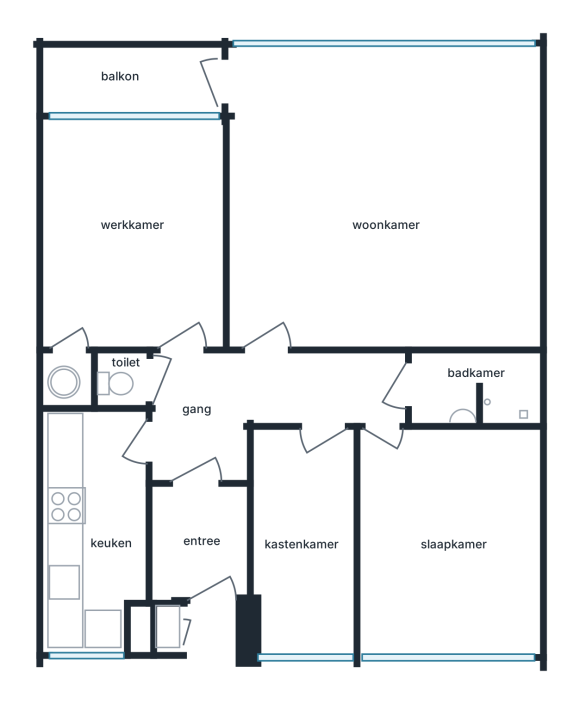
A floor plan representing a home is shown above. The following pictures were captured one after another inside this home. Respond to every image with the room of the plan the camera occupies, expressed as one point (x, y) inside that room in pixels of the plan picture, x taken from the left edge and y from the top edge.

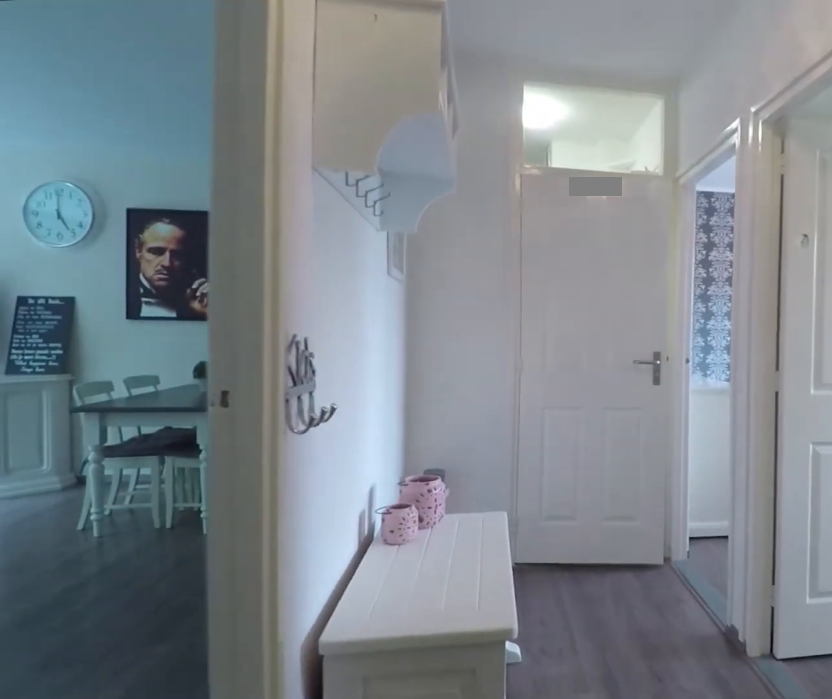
(261, 402)
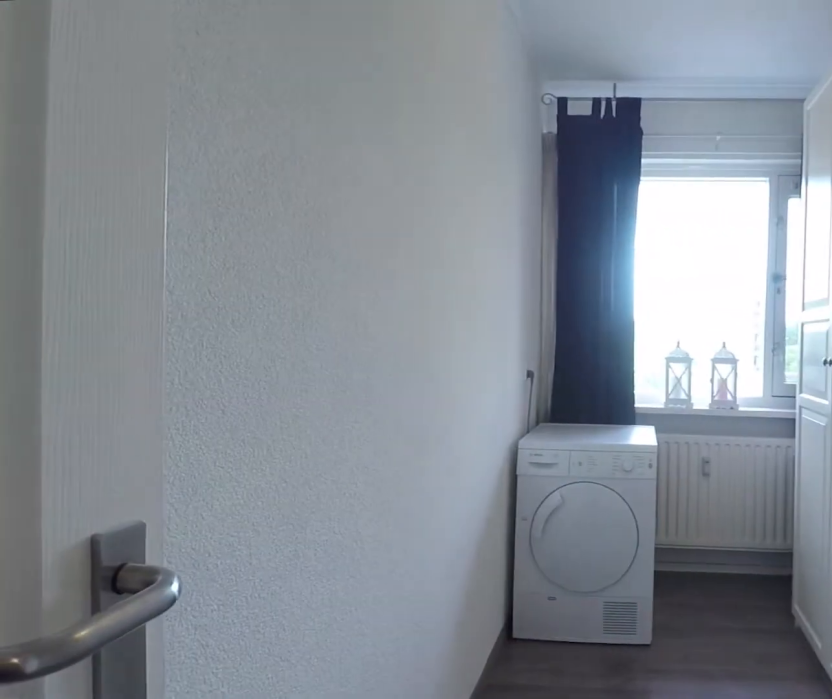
(304, 540)
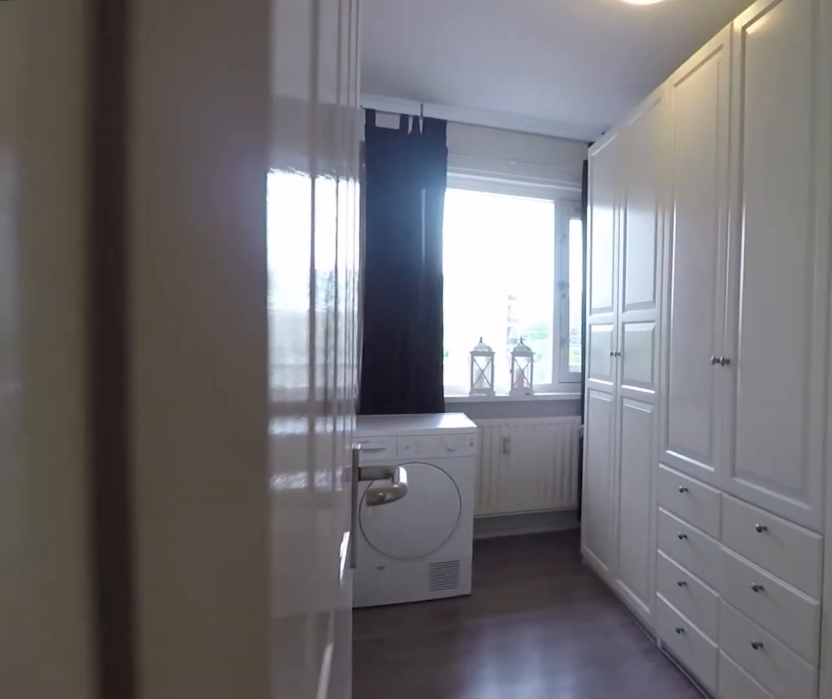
(304, 540)
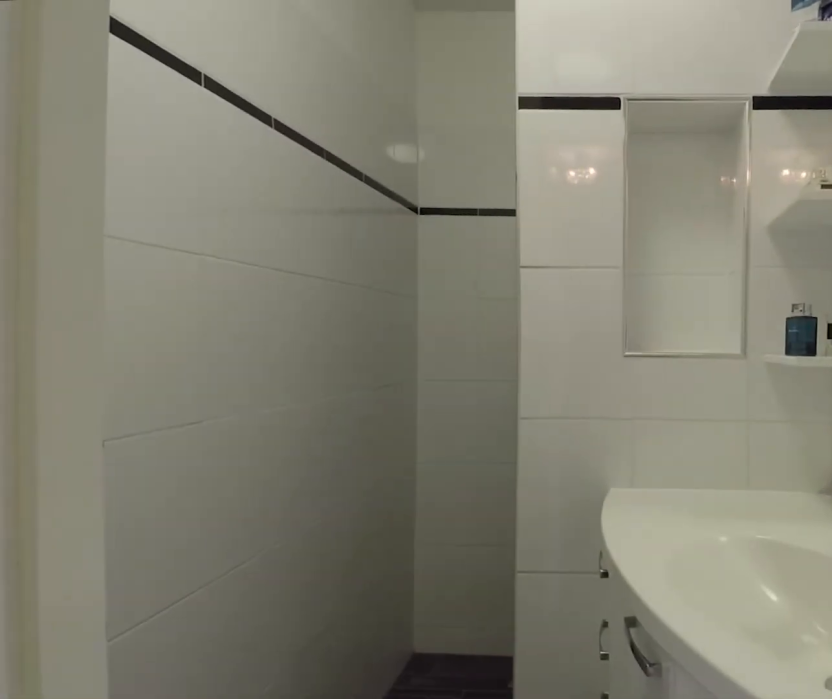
(473, 388)
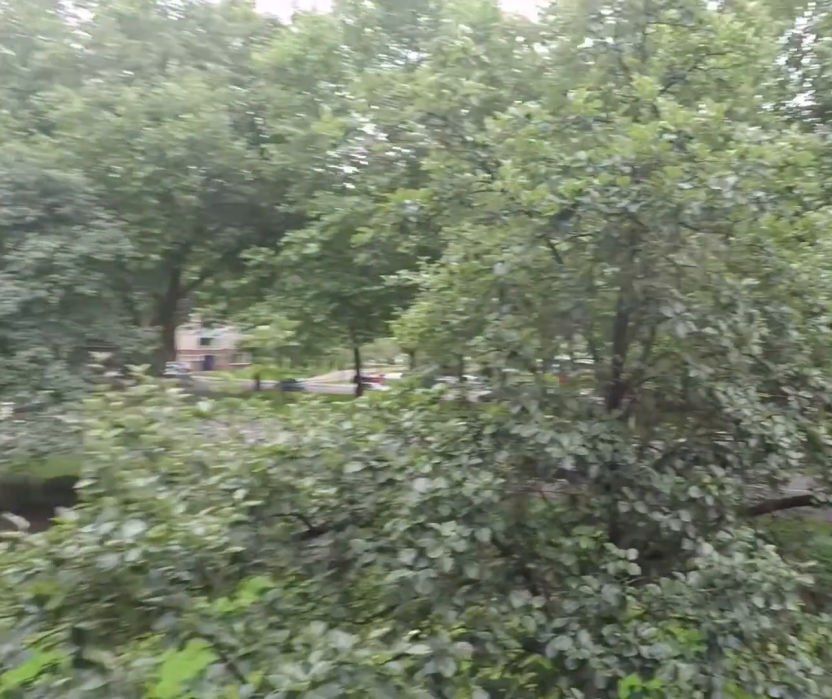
(131, 80)
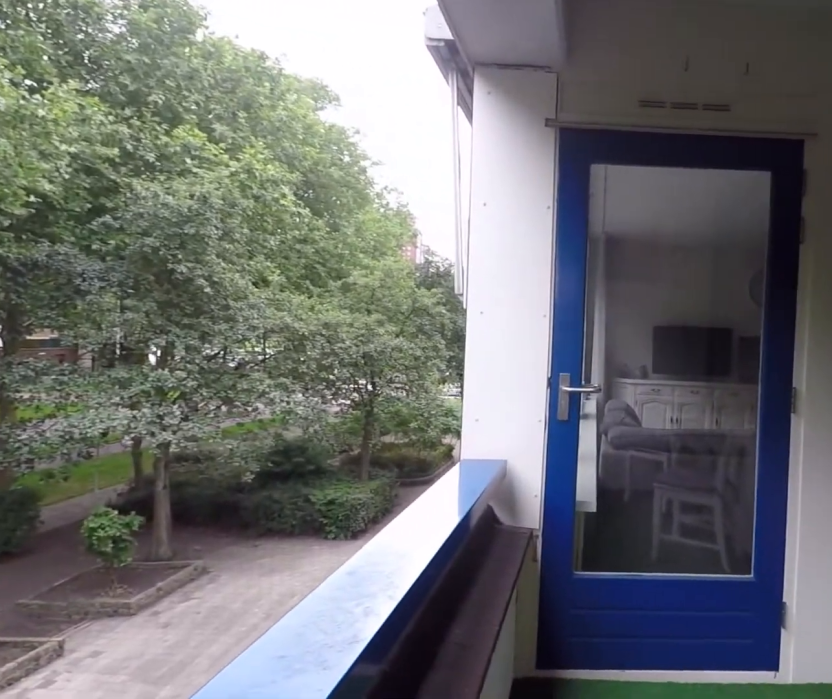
(131, 80)
